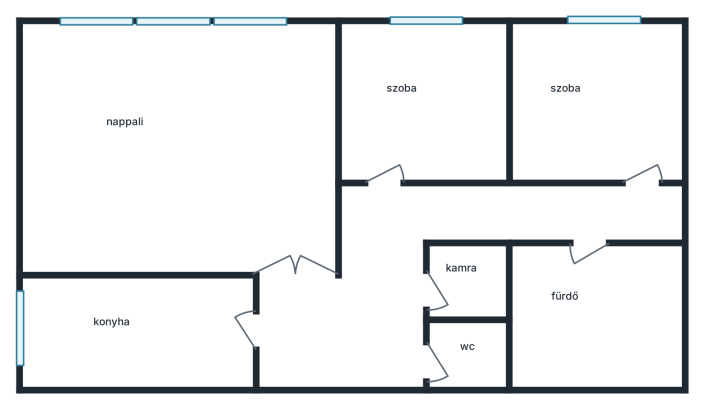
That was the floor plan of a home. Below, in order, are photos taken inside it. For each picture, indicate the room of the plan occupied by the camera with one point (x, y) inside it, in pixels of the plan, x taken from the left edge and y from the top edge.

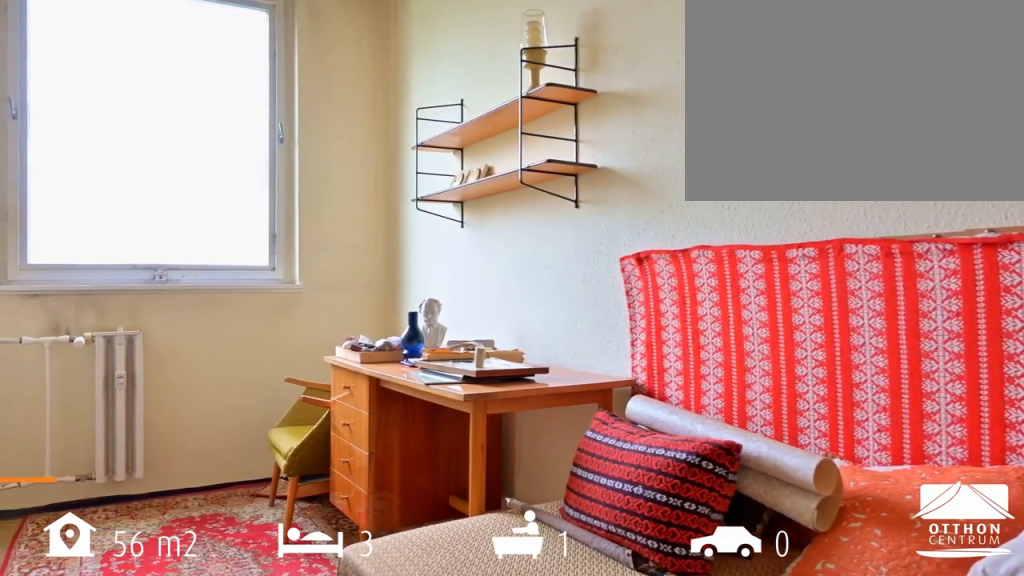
(411, 104)
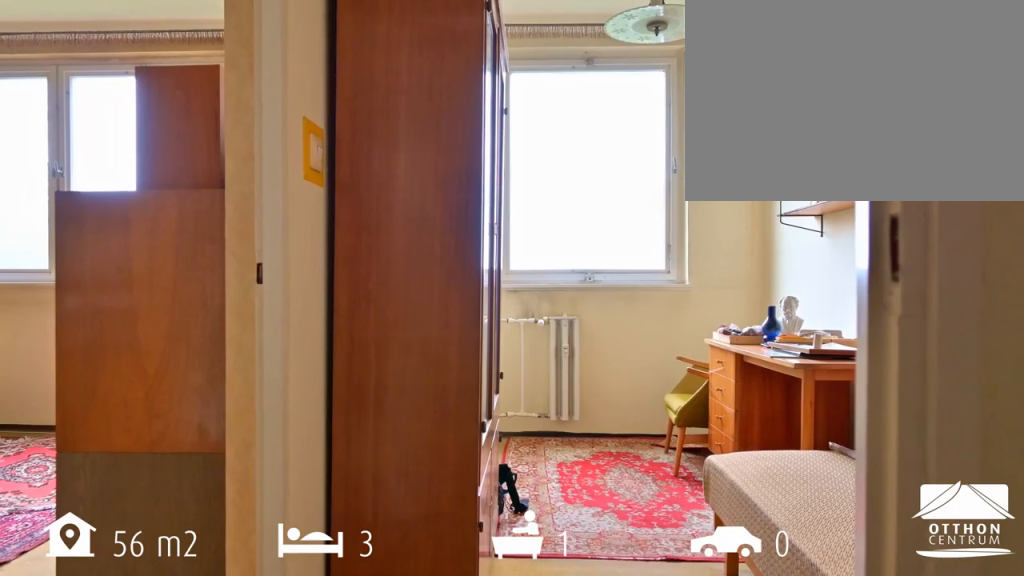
(380, 230)
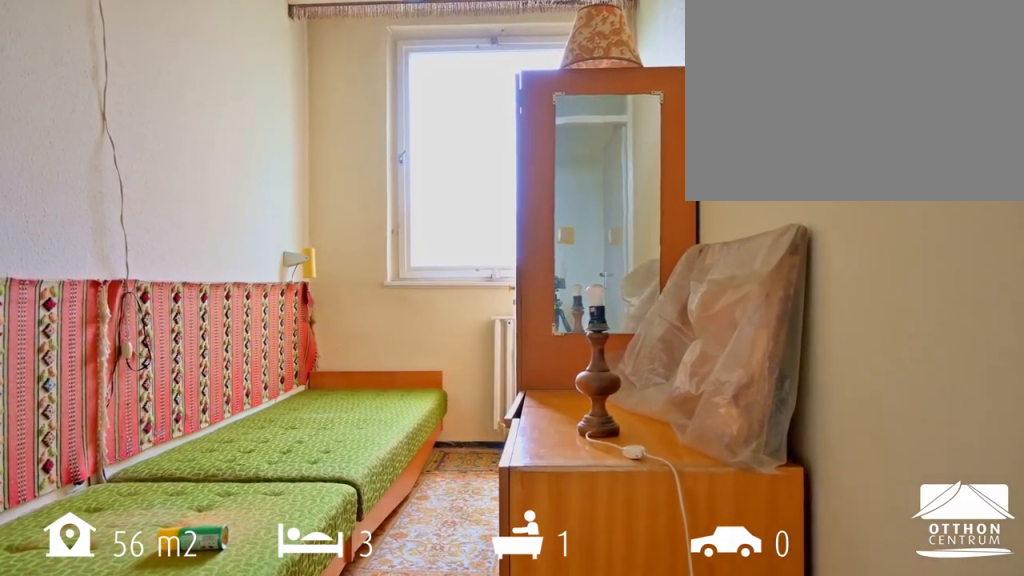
(599, 105)
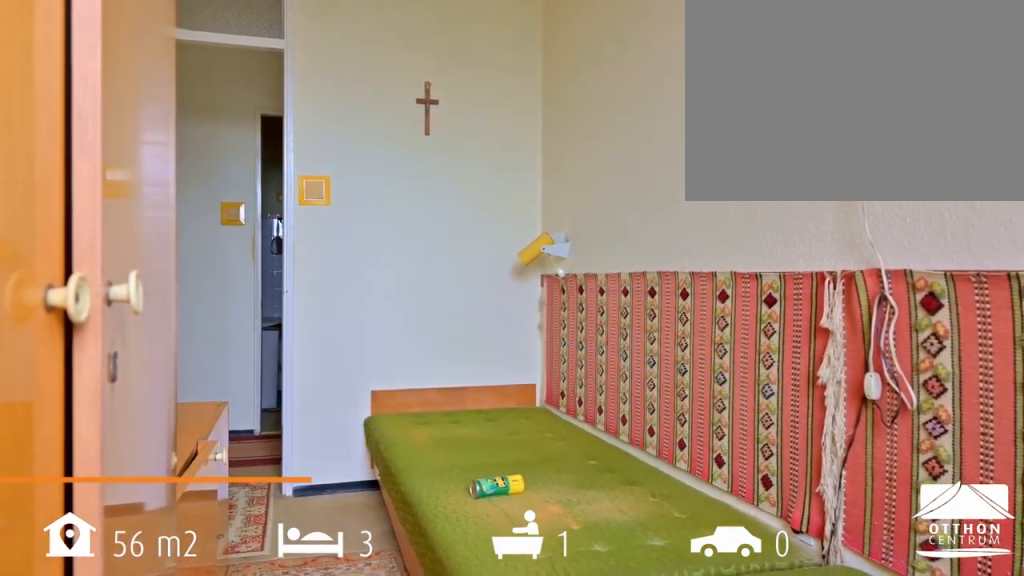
(599, 104)
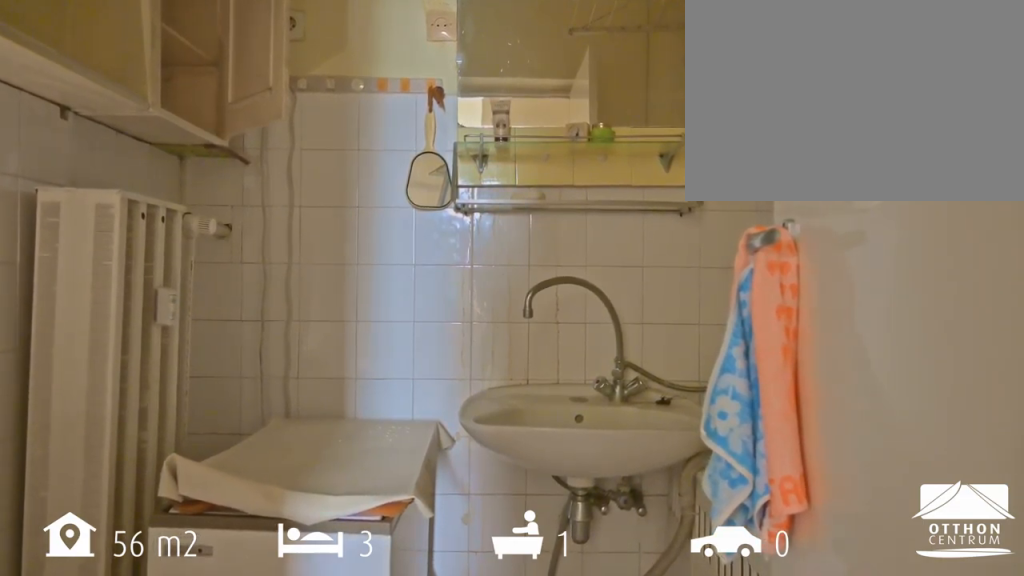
(599, 327)
